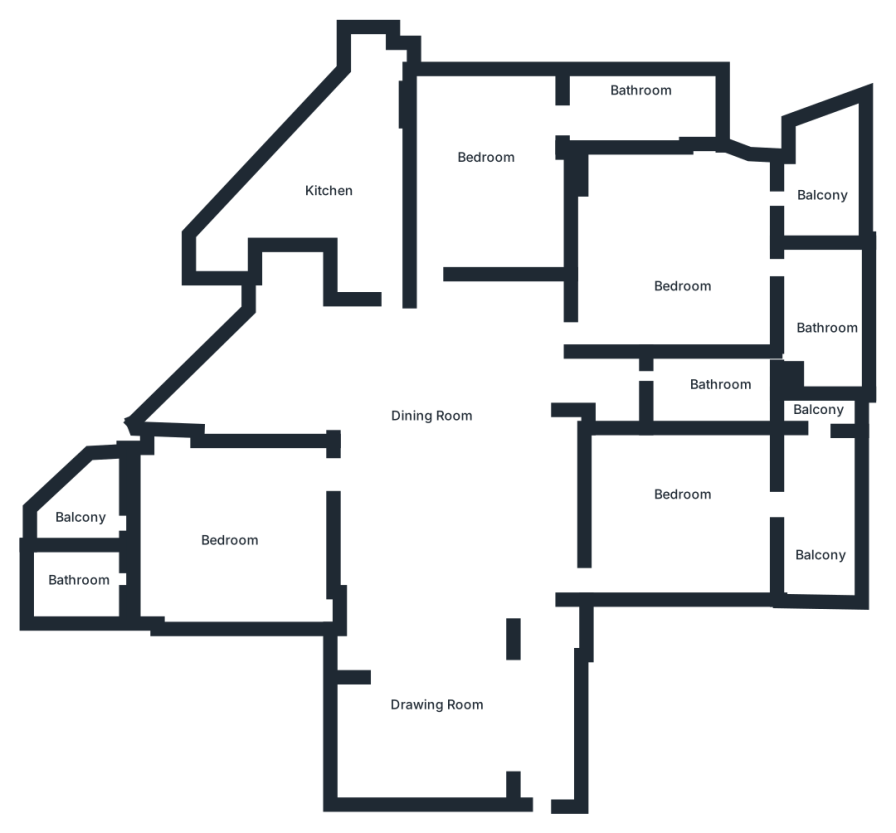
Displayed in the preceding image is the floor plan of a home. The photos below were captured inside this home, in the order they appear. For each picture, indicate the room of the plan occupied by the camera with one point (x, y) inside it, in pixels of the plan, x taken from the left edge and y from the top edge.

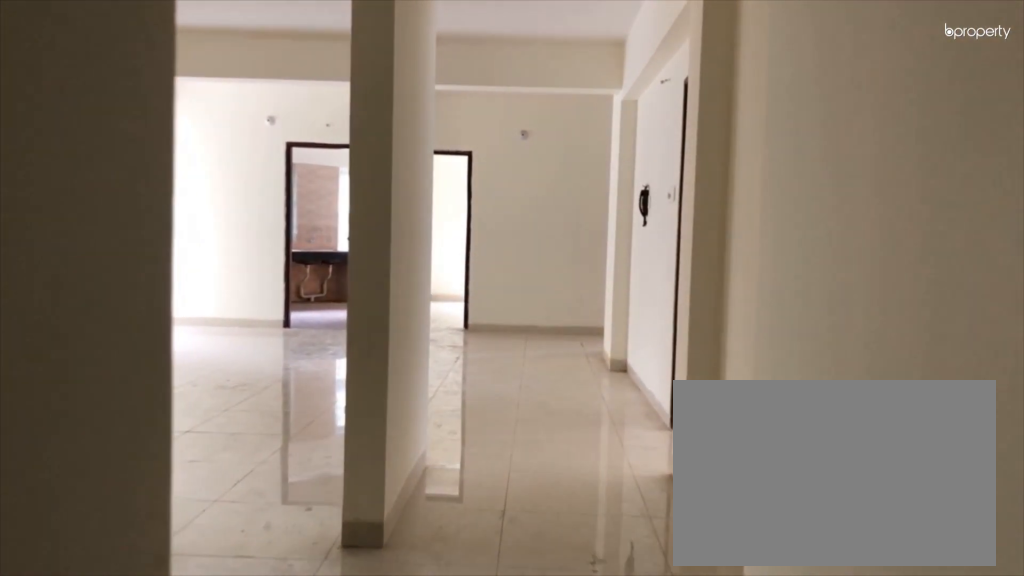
(534, 671)
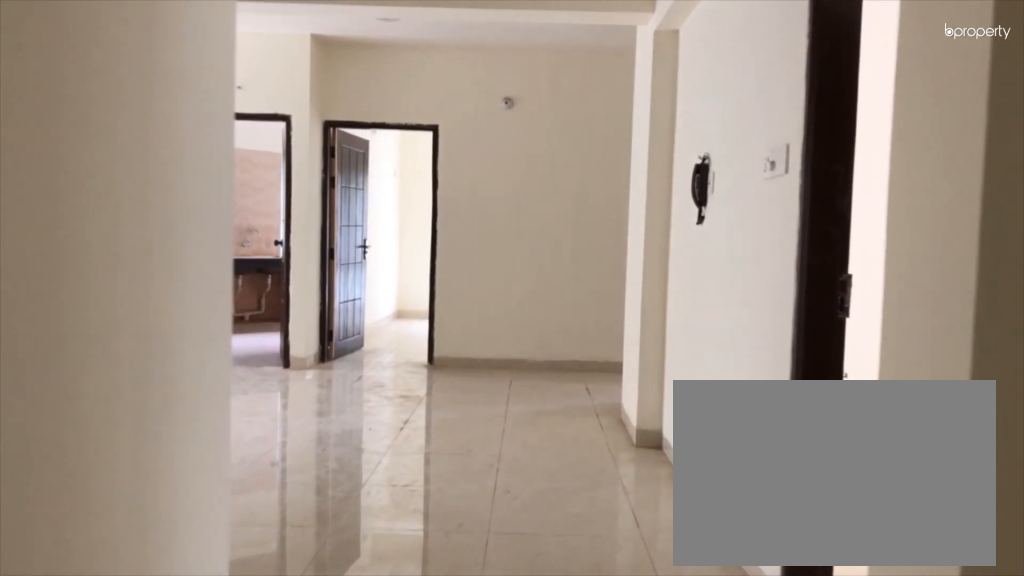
(534, 671)
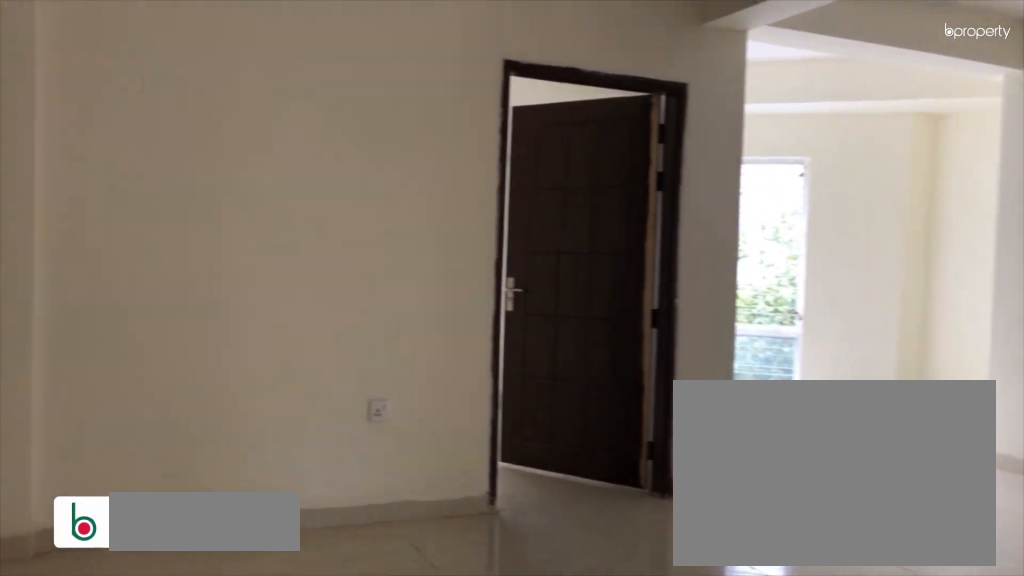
(448, 522)
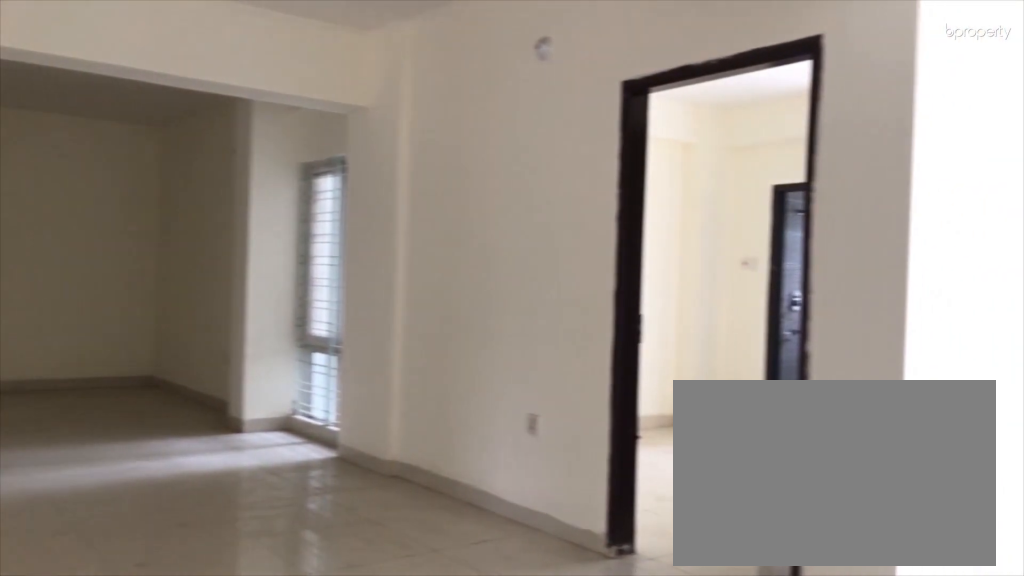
(448, 523)
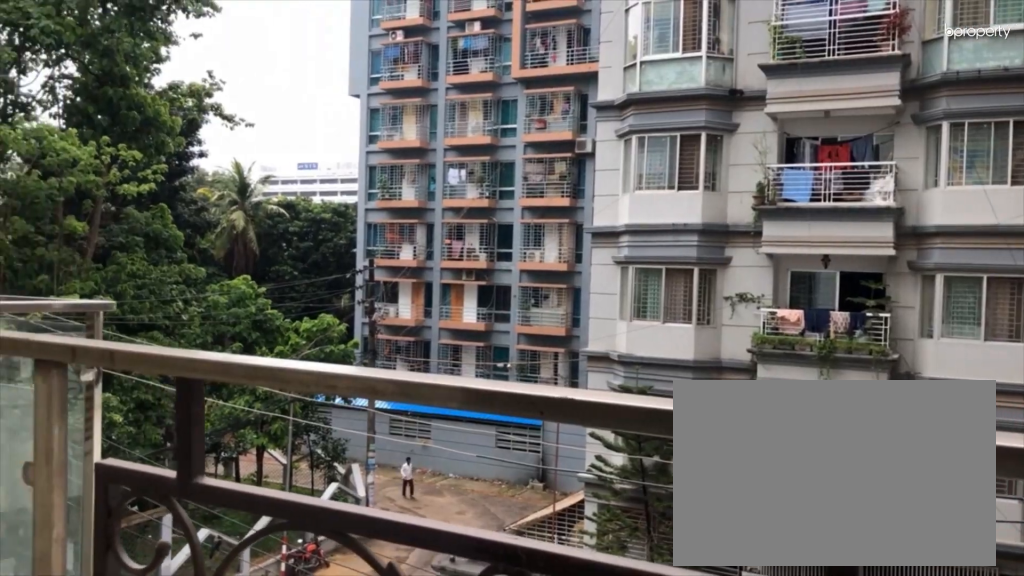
(816, 517)
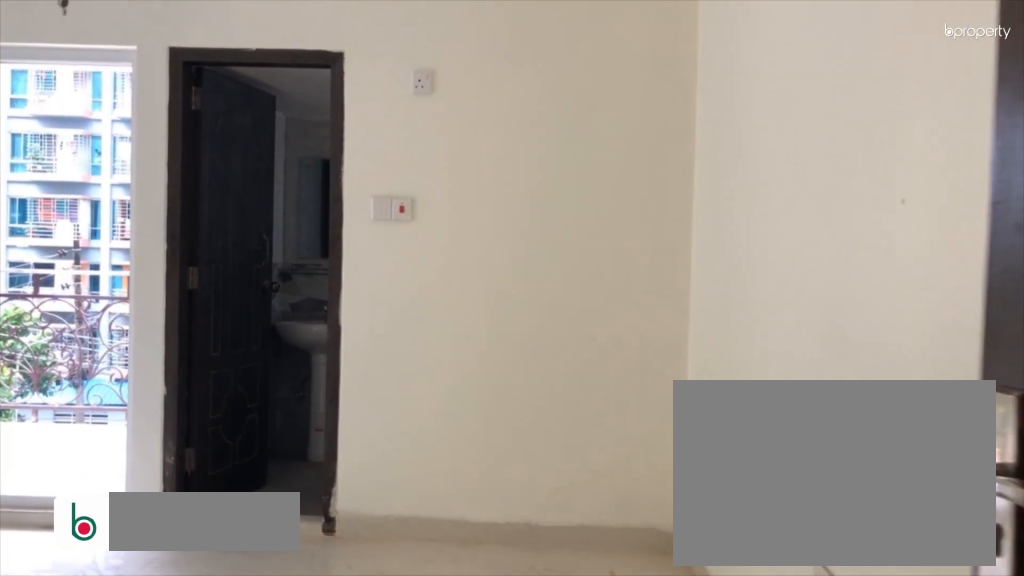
(672, 292)
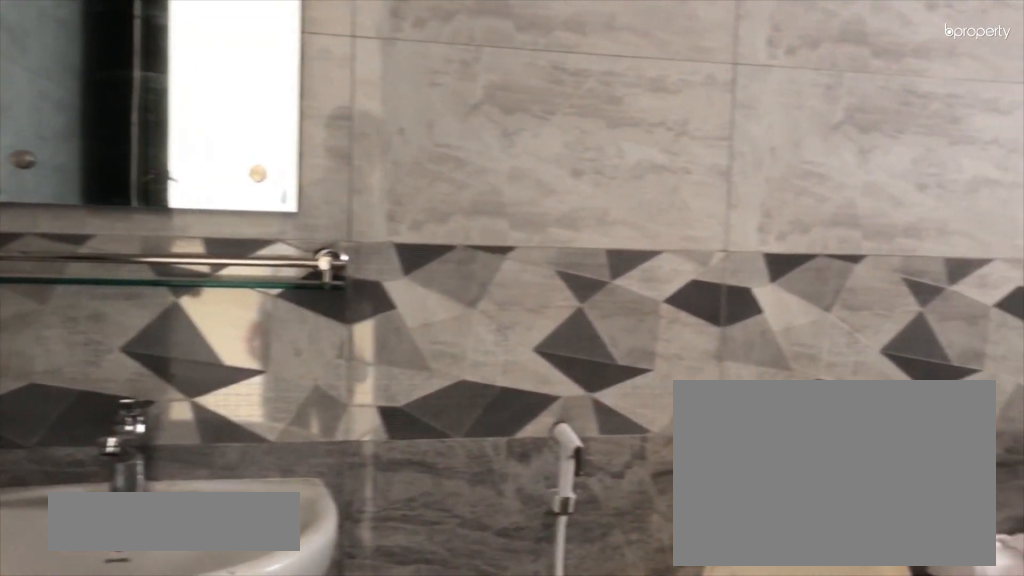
(821, 327)
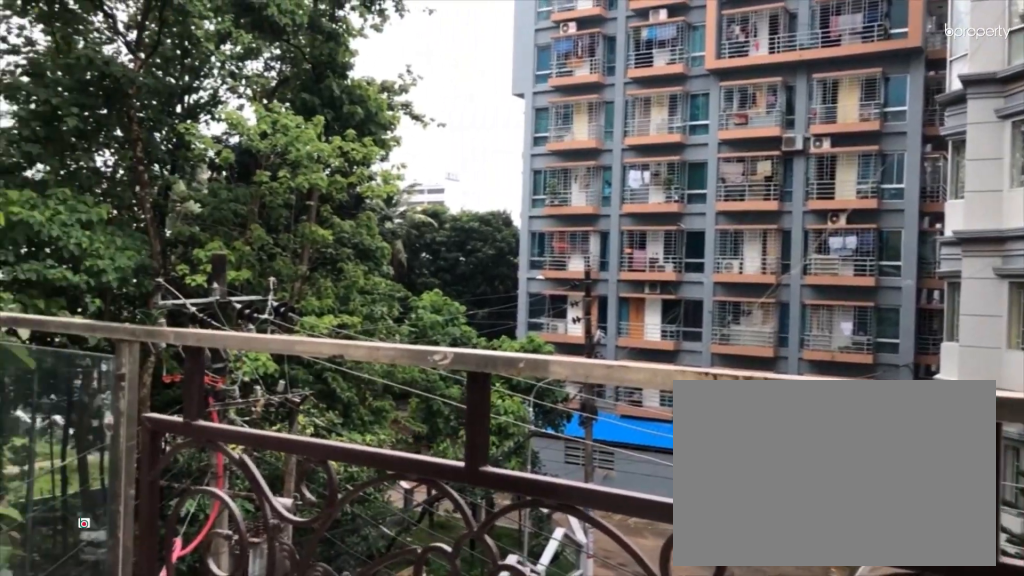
(827, 189)
